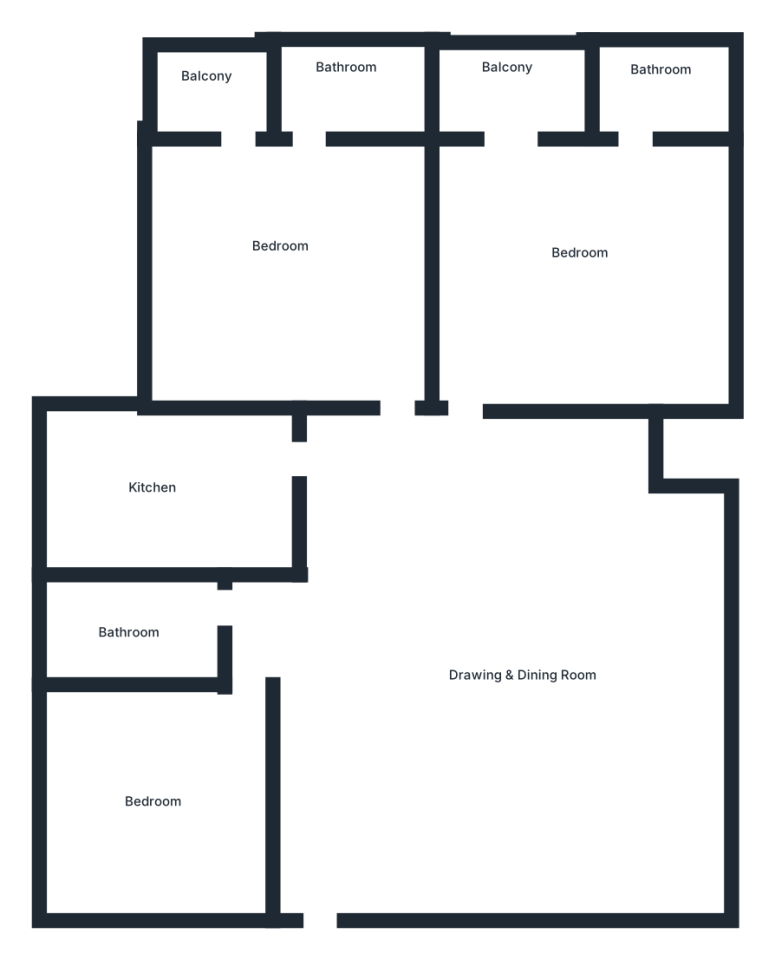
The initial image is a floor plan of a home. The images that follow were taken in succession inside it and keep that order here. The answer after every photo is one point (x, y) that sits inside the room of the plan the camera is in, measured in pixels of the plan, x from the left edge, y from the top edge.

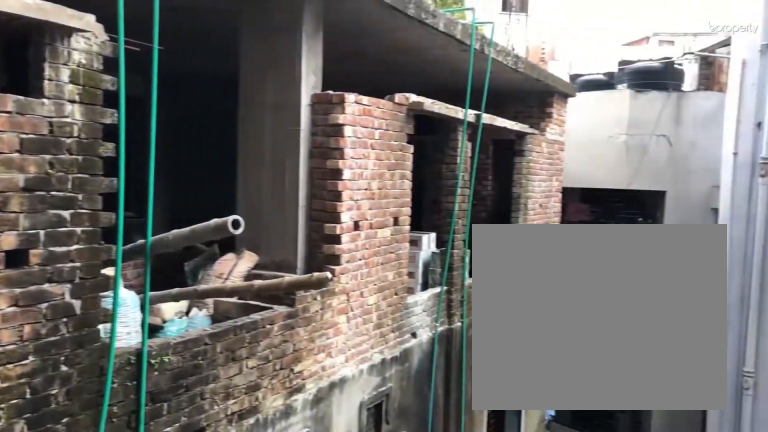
(214, 97)
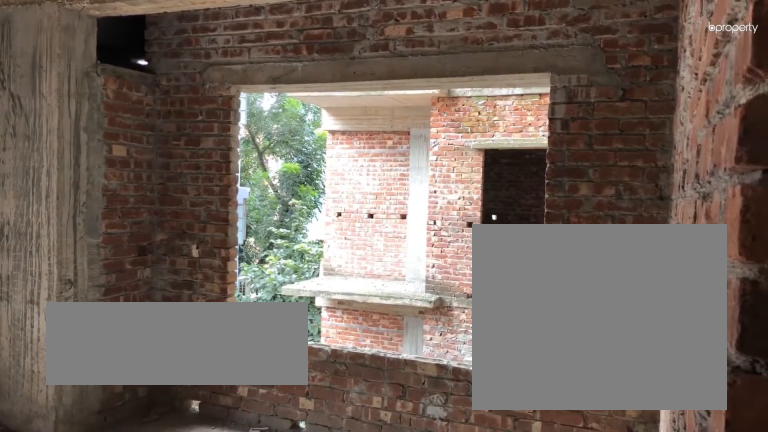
(581, 269)
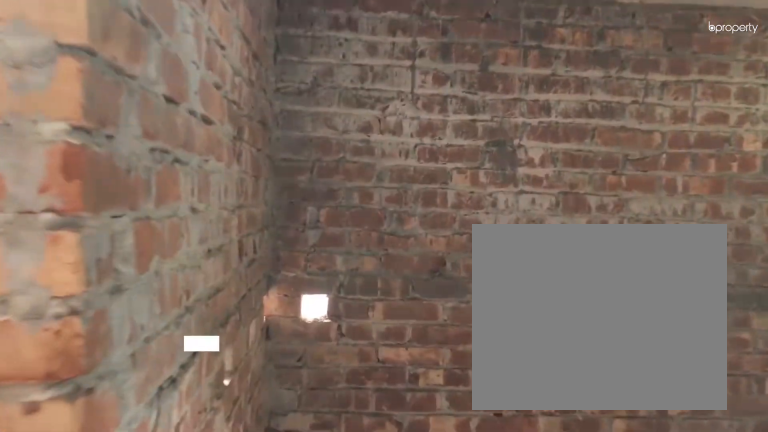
(664, 97)
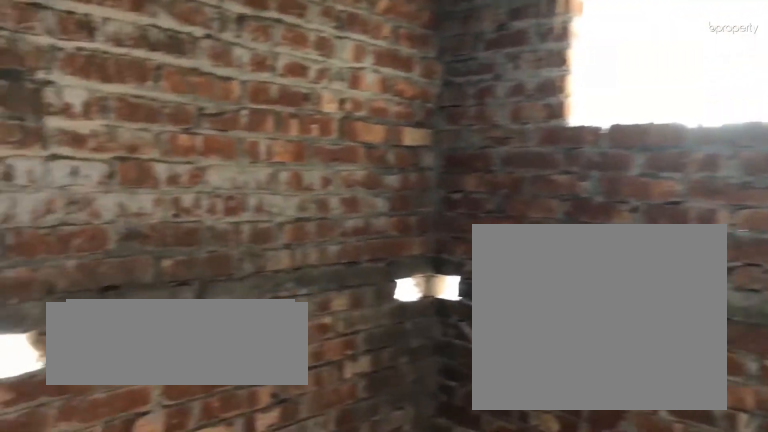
(664, 97)
